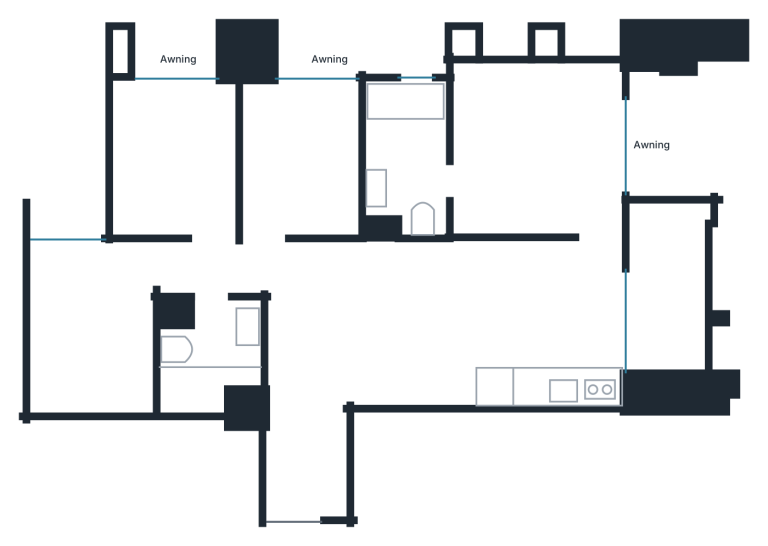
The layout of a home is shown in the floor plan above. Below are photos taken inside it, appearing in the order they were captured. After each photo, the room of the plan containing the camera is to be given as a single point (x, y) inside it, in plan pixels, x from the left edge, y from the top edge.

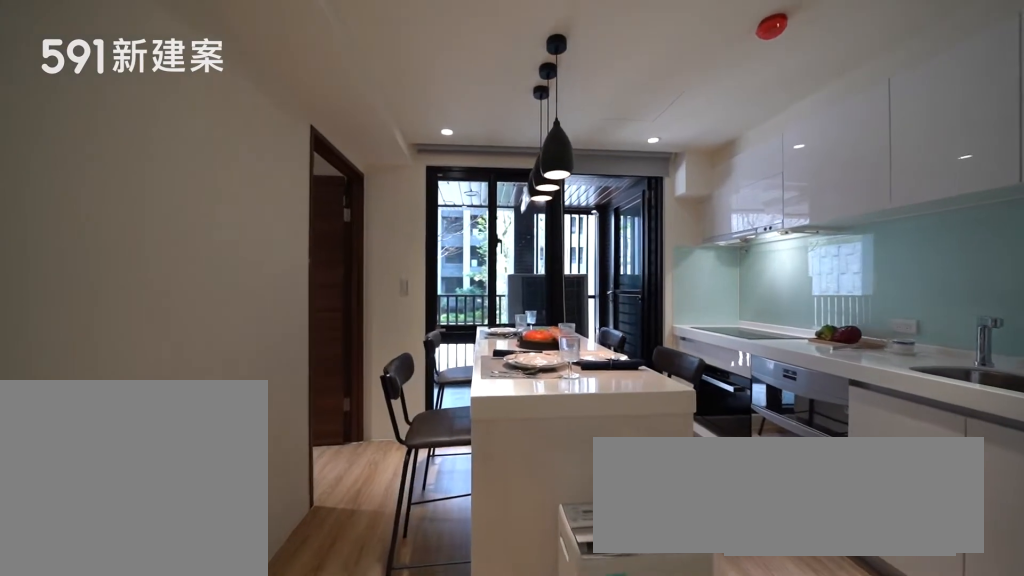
(545, 289)
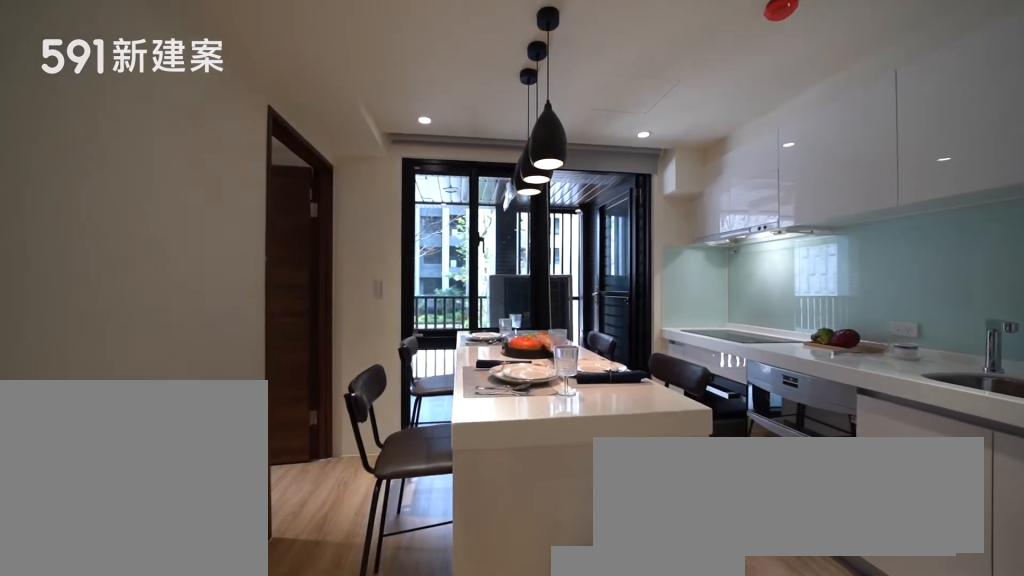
(545, 289)
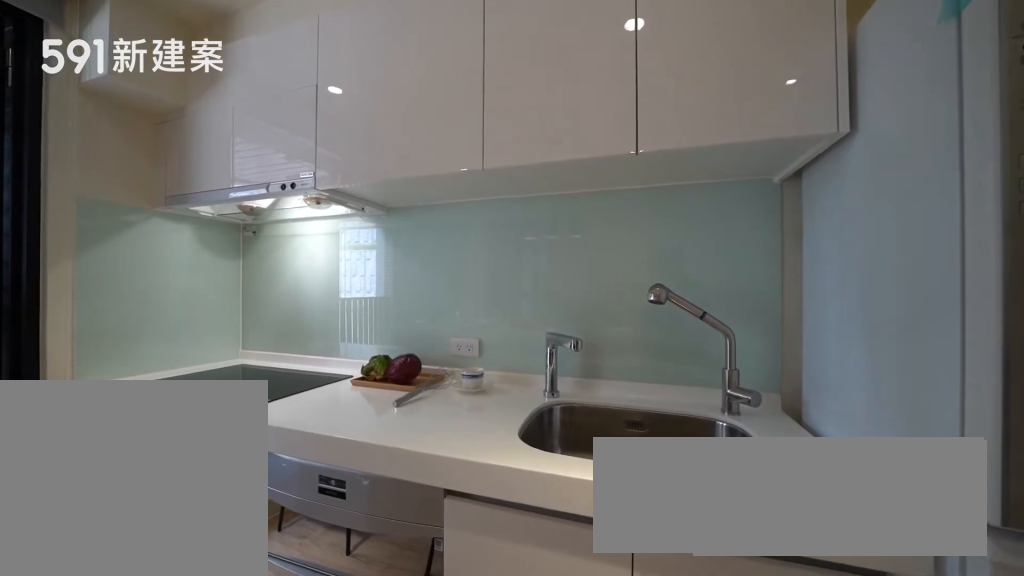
(555, 367)
